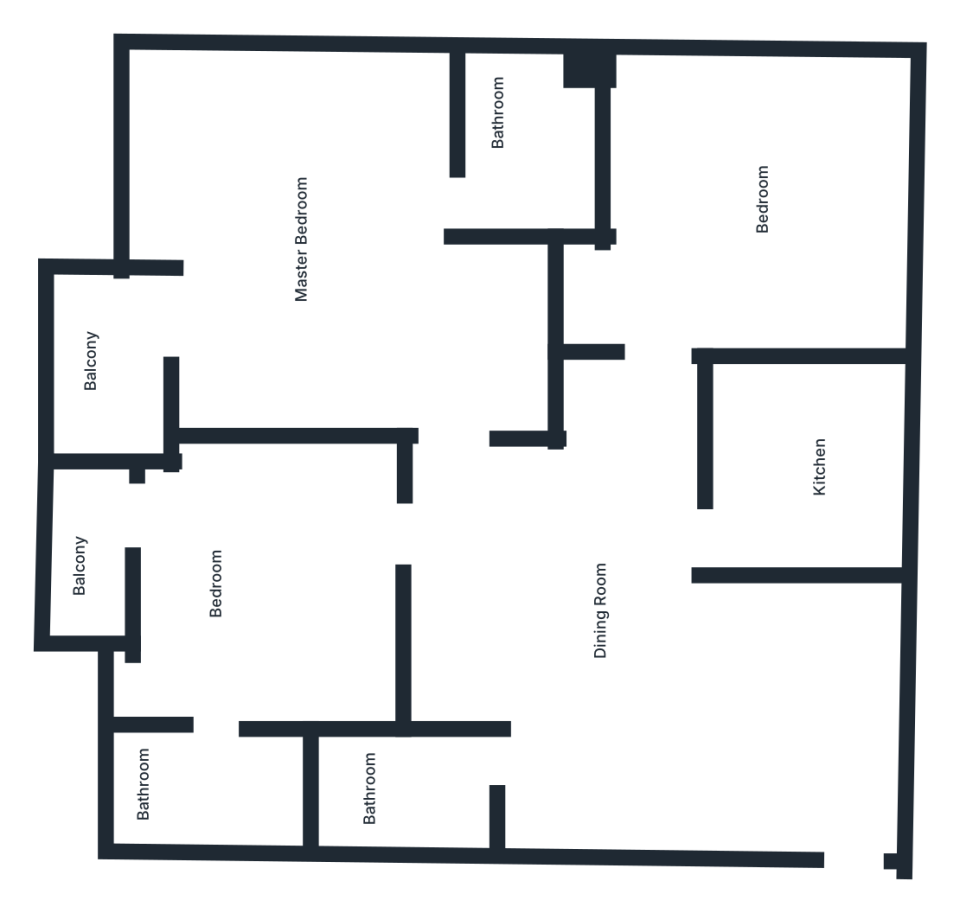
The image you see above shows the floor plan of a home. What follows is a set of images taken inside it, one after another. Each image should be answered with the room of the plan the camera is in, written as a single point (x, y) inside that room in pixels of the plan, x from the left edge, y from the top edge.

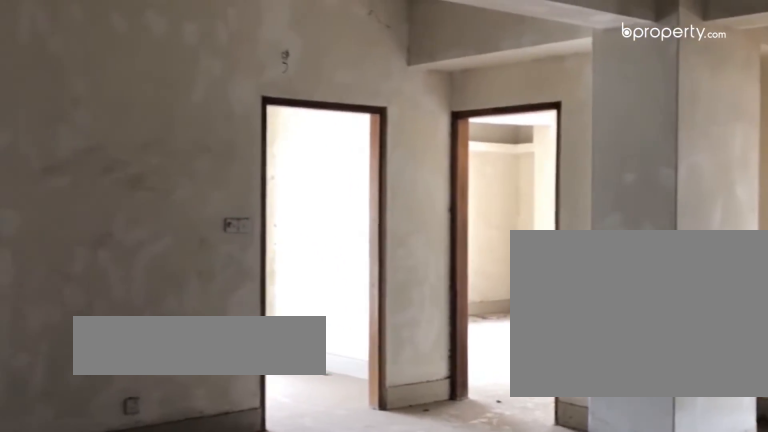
(664, 697)
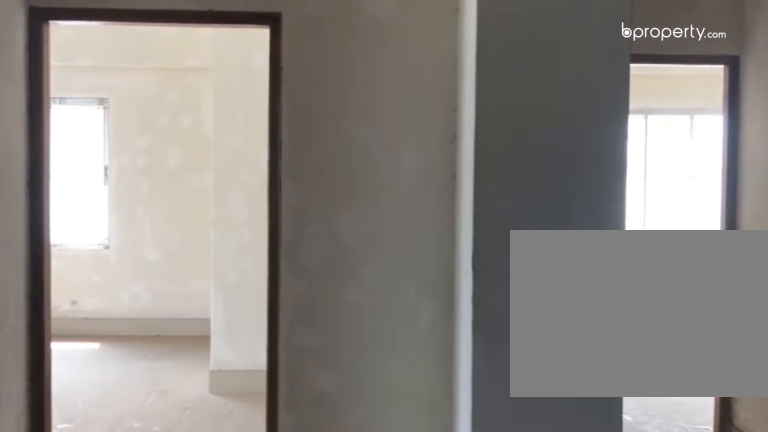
(662, 697)
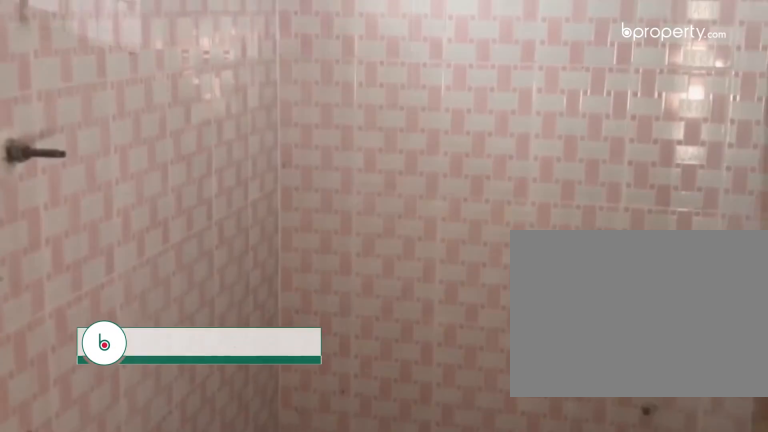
(400, 787)
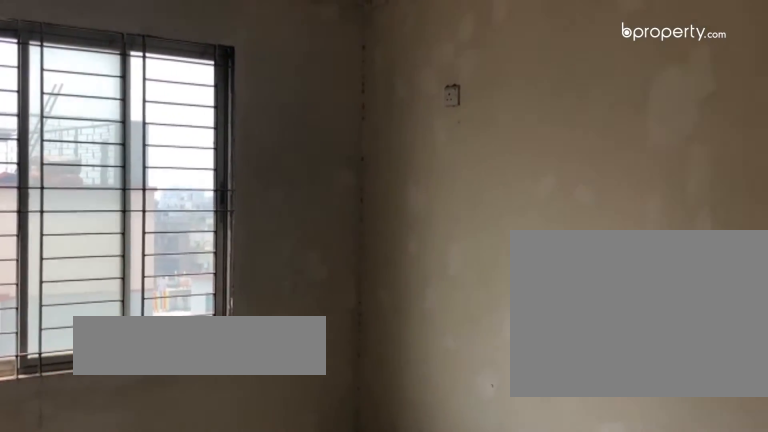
(749, 223)
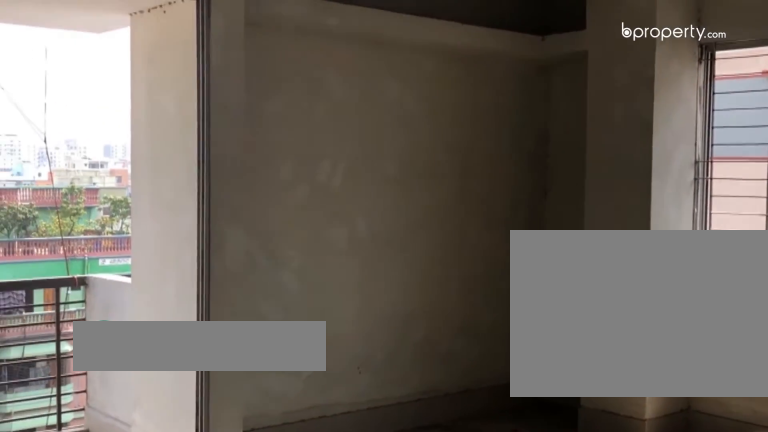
(332, 281)
